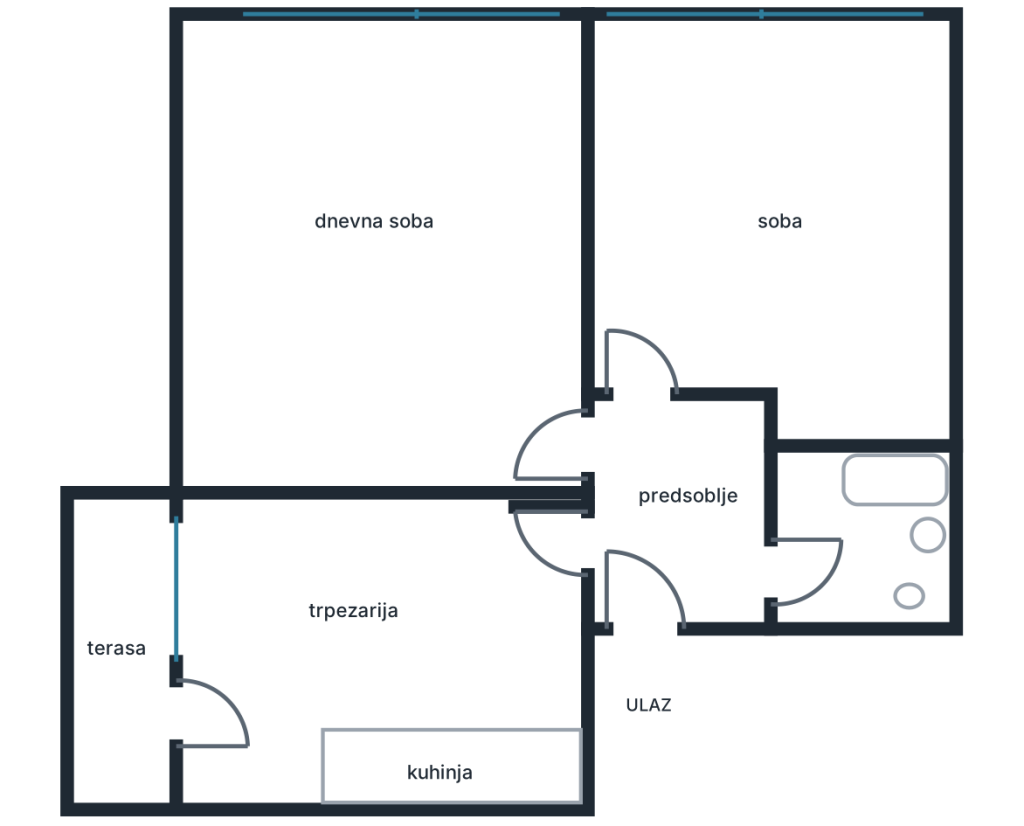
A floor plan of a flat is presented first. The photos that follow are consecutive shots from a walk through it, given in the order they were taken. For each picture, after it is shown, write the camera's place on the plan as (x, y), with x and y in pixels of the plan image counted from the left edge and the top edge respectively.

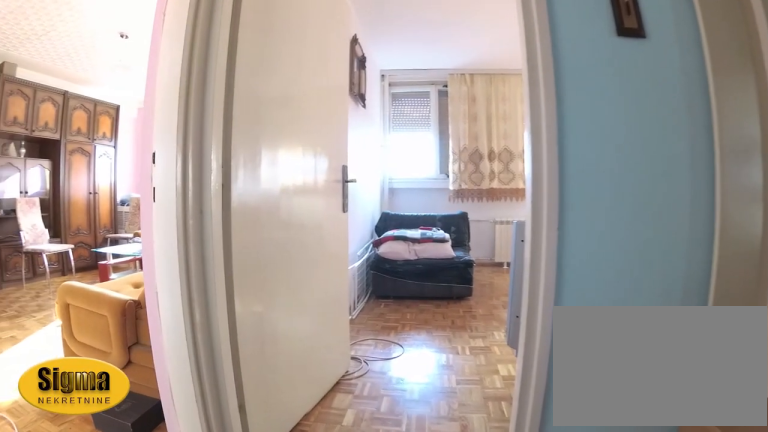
(688, 519)
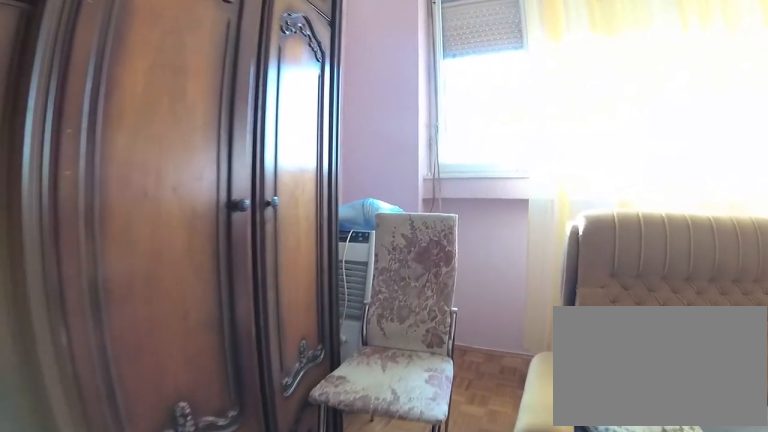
(332, 232)
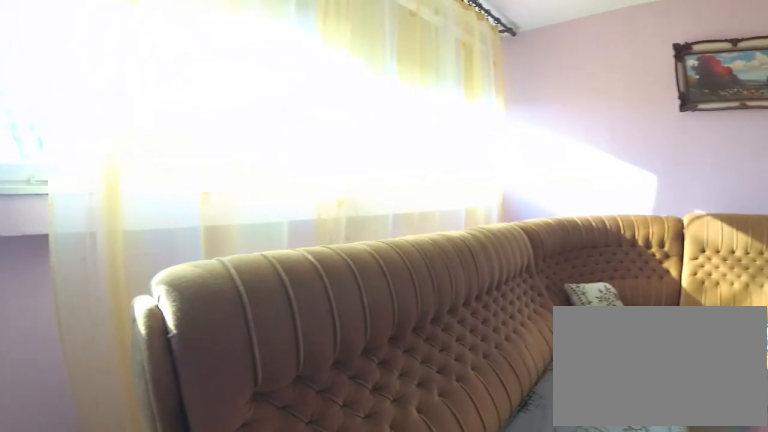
(257, 203)
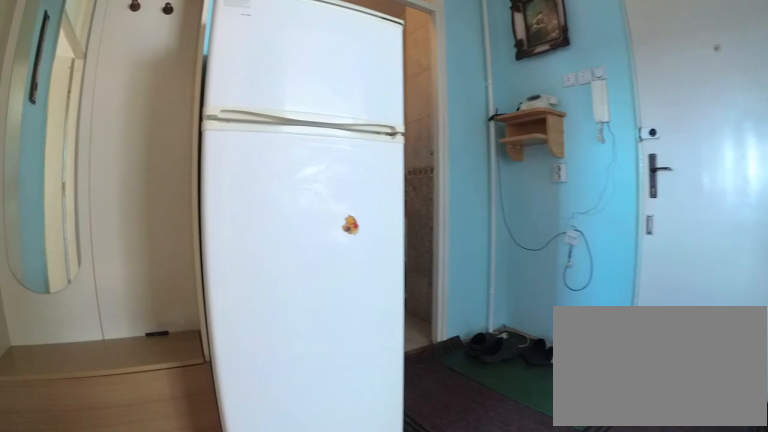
(600, 443)
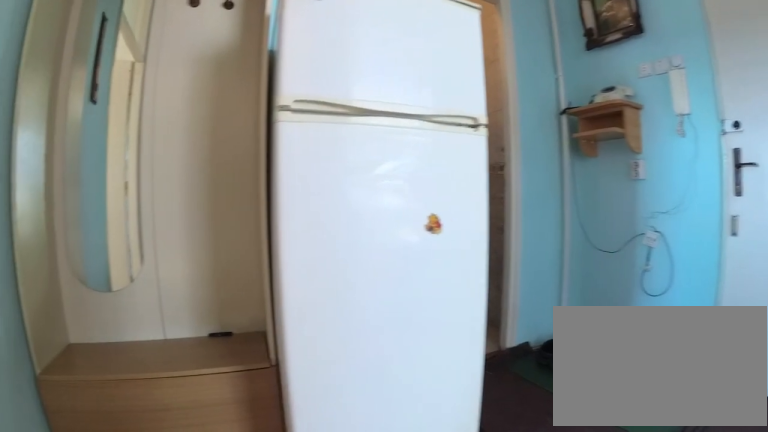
(611, 450)
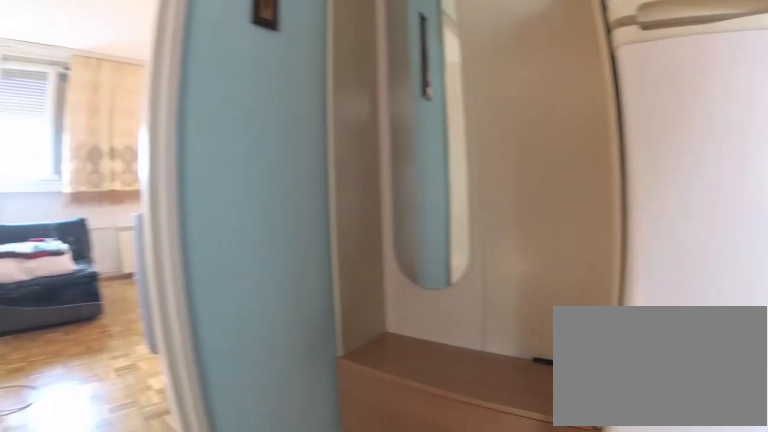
(630, 473)
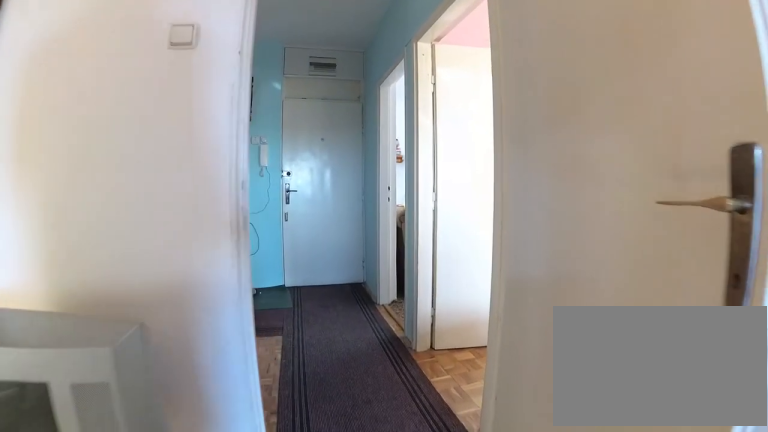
(680, 270)
